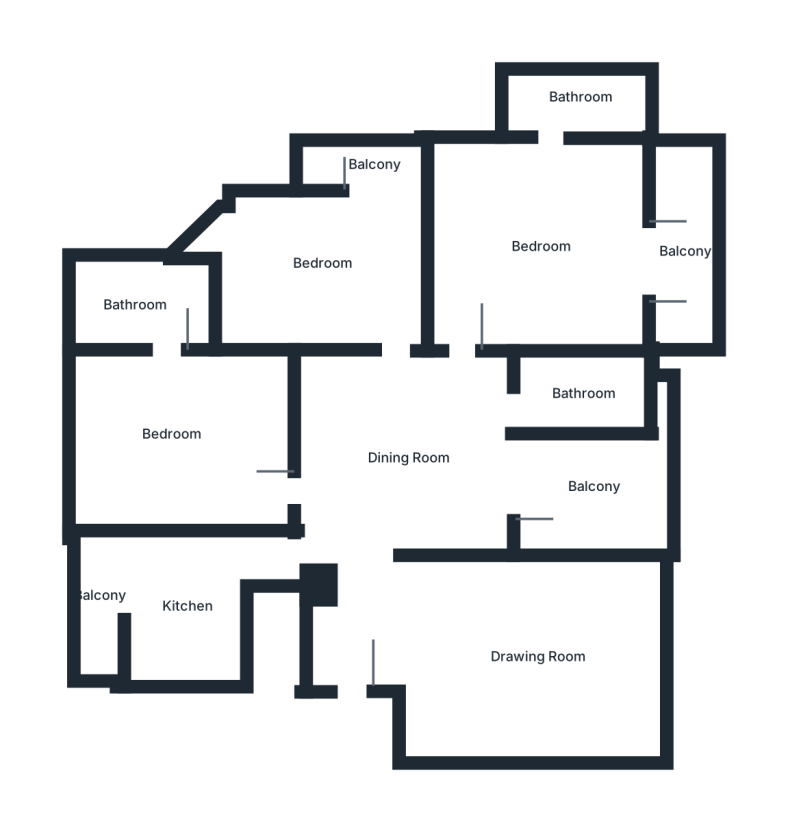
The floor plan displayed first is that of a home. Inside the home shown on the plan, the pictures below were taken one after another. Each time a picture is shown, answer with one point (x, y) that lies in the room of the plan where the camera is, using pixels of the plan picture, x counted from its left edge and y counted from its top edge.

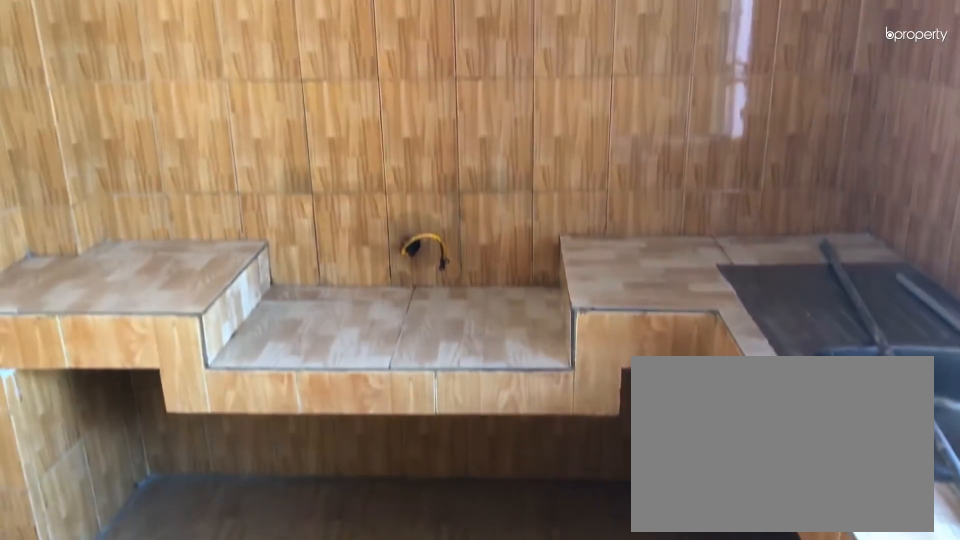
(182, 613)
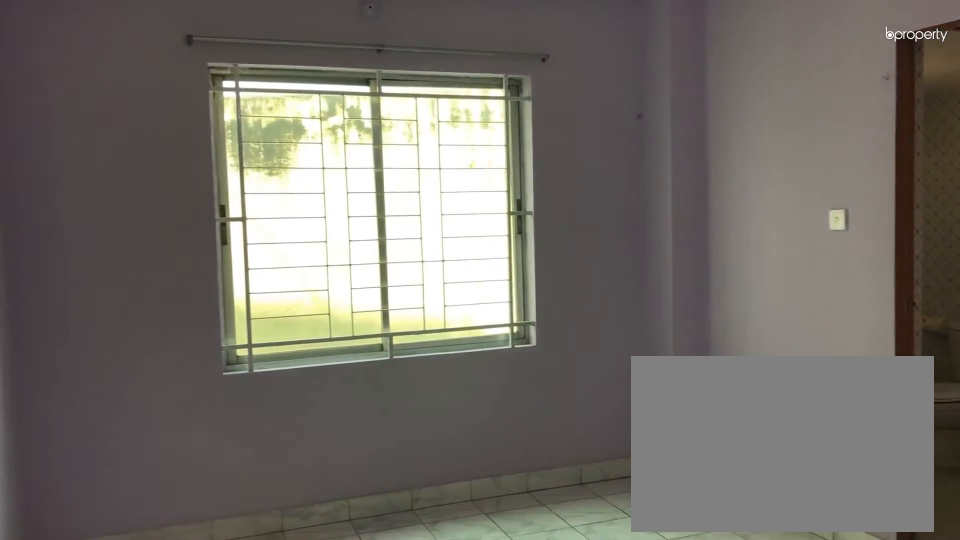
(171, 434)
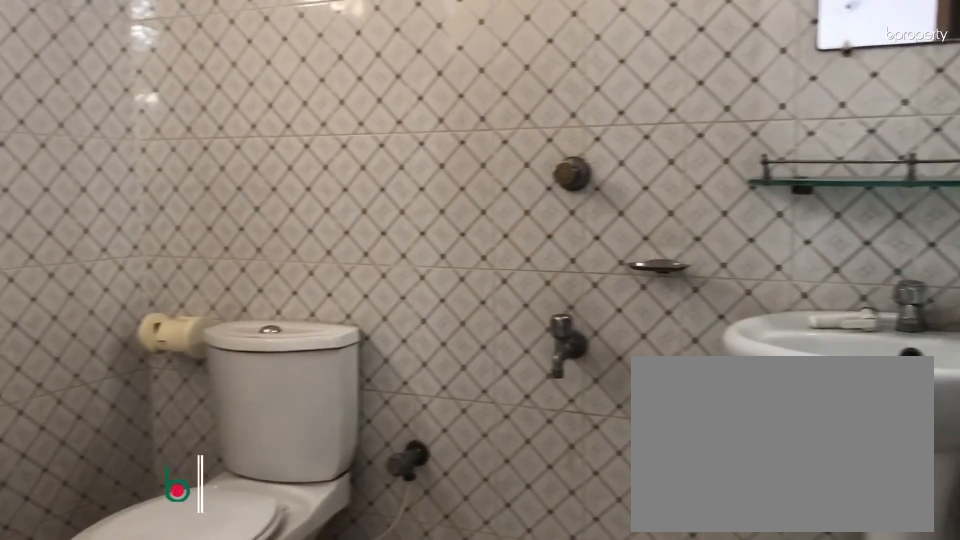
(133, 309)
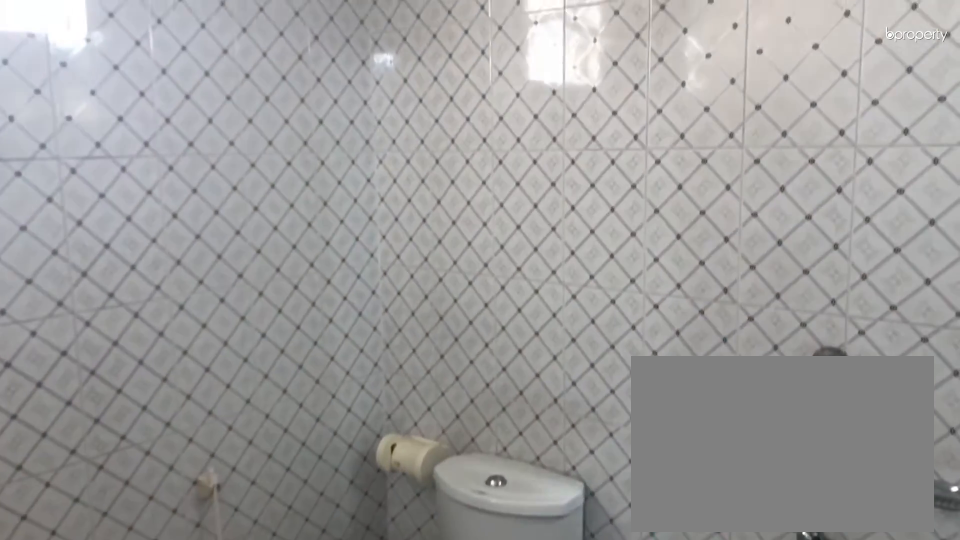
(133, 309)
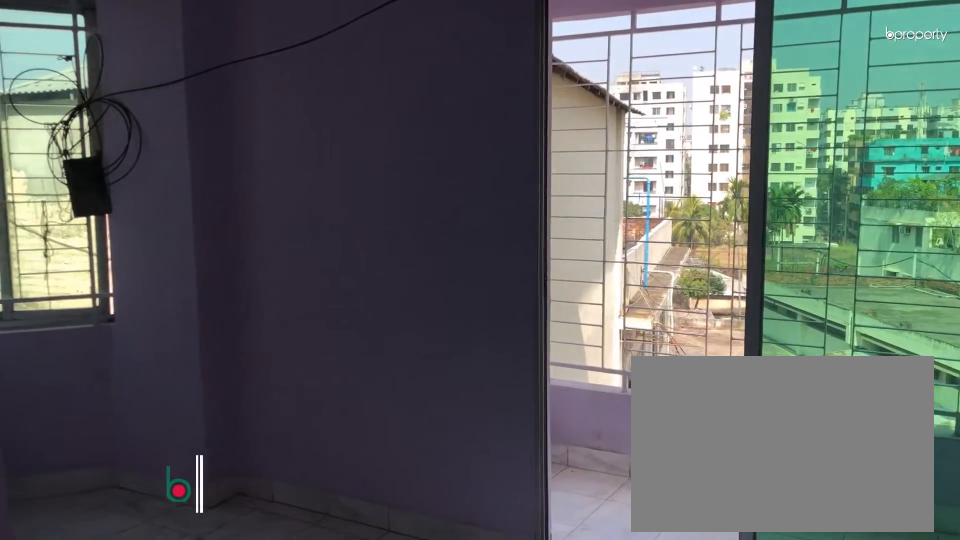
(323, 265)
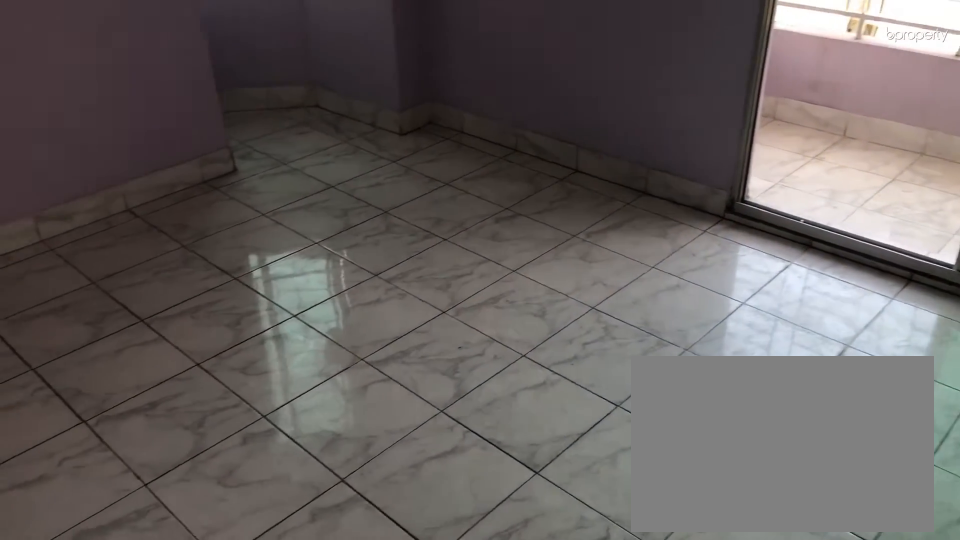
(323, 265)
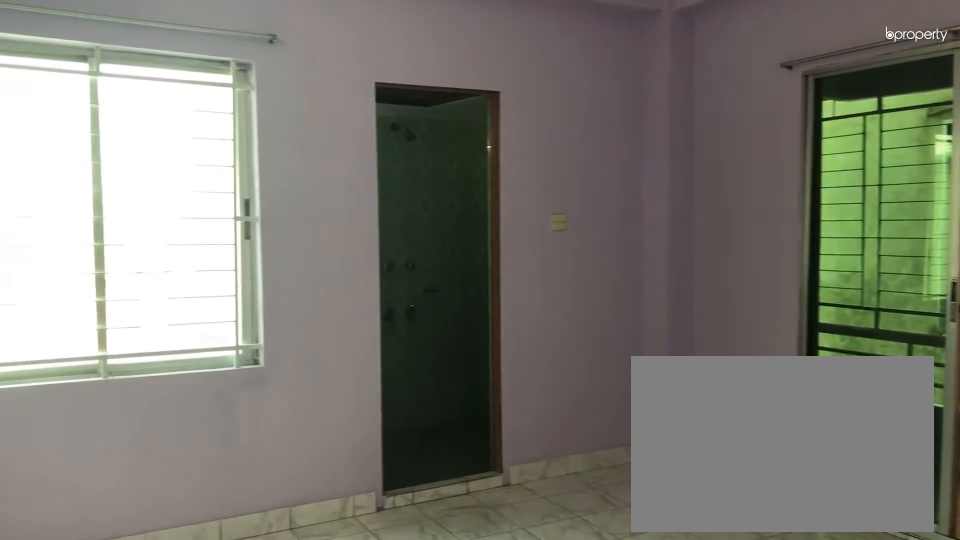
(535, 243)
